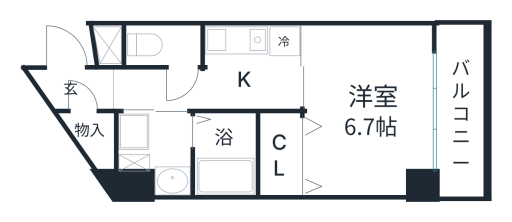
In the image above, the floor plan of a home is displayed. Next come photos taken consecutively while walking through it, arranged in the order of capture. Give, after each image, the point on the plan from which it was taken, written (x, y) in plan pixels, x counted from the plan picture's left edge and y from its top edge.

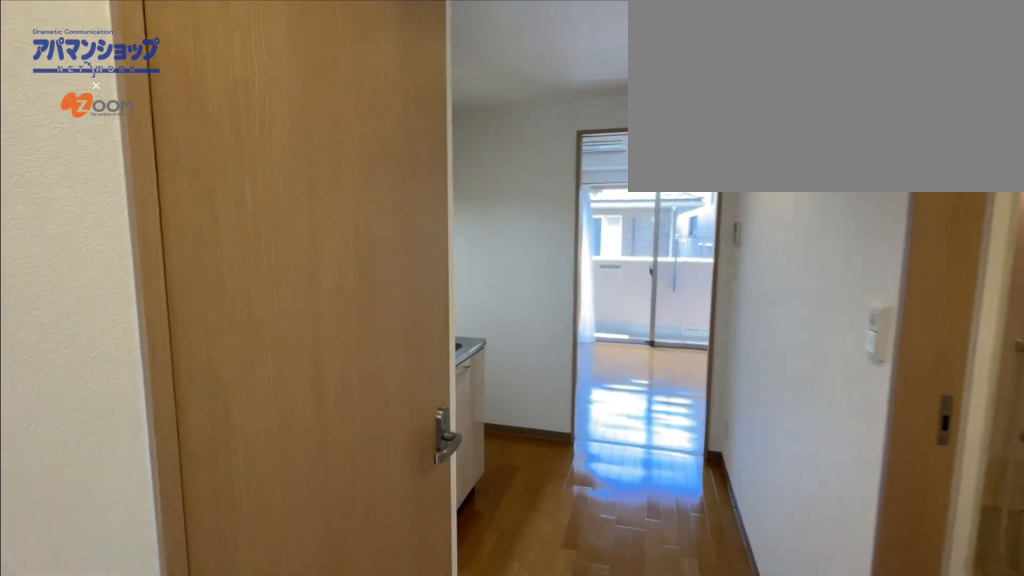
(80, 70)
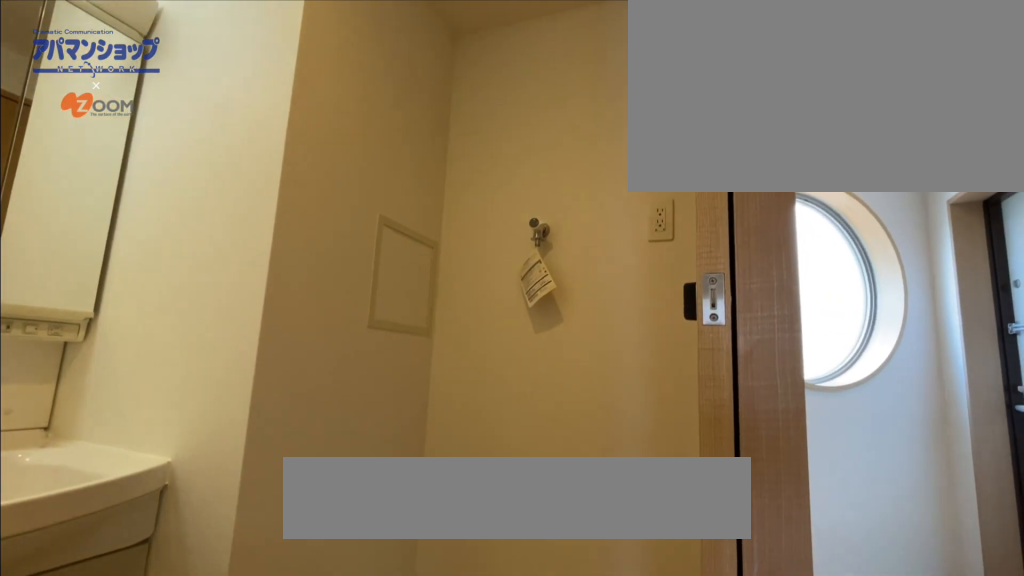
(171, 89)
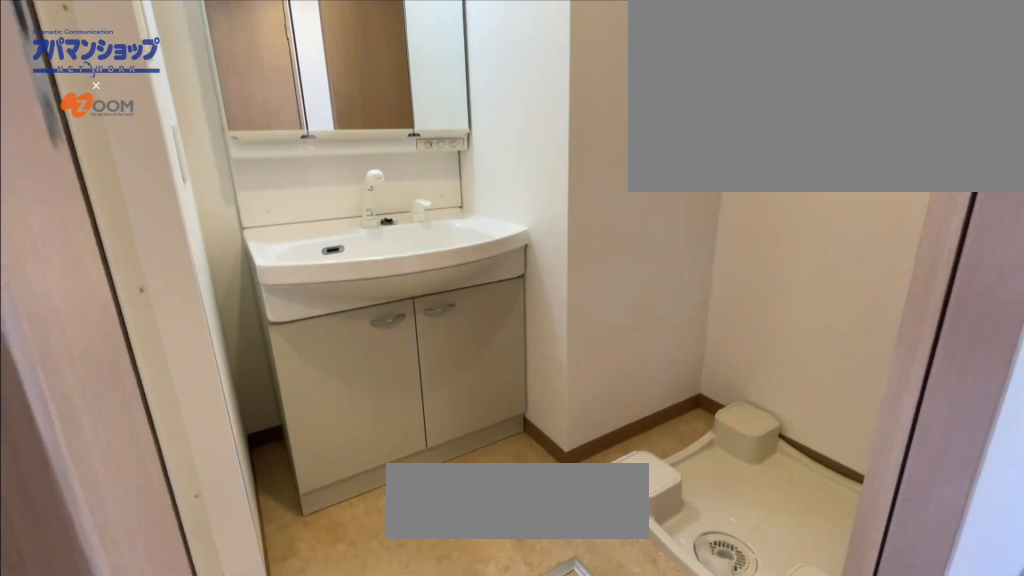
(171, 89)
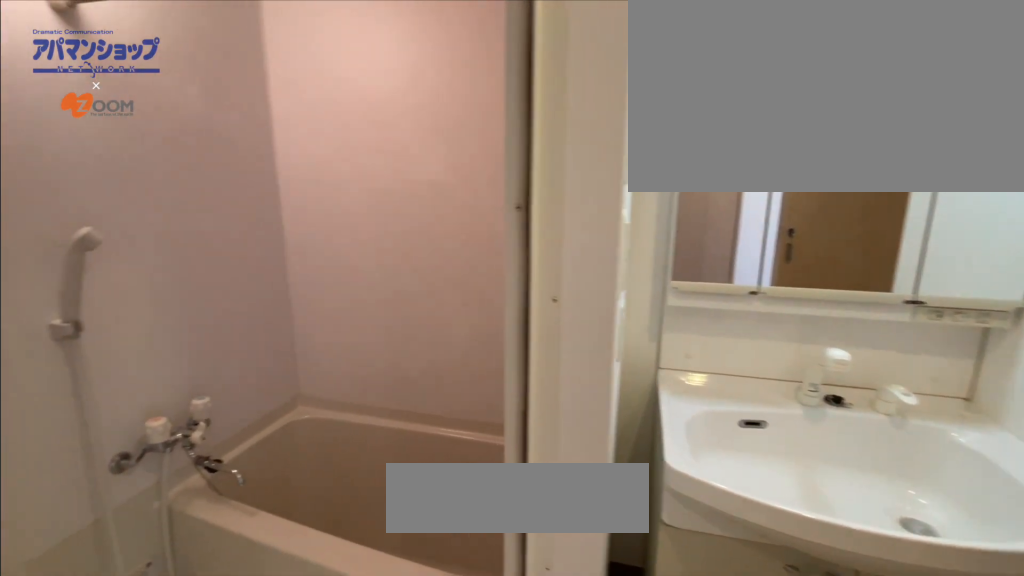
(176, 108)
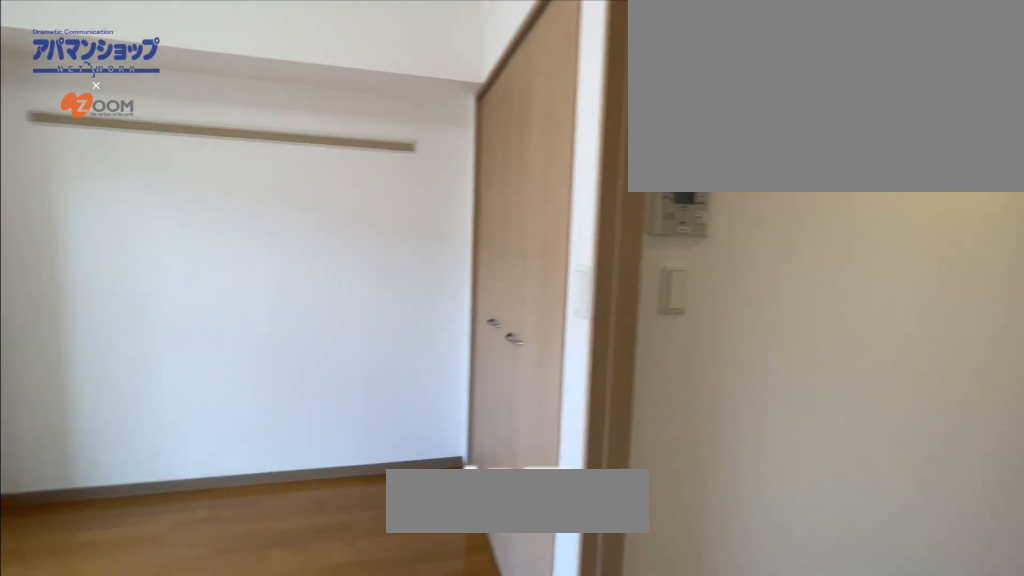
(319, 92)
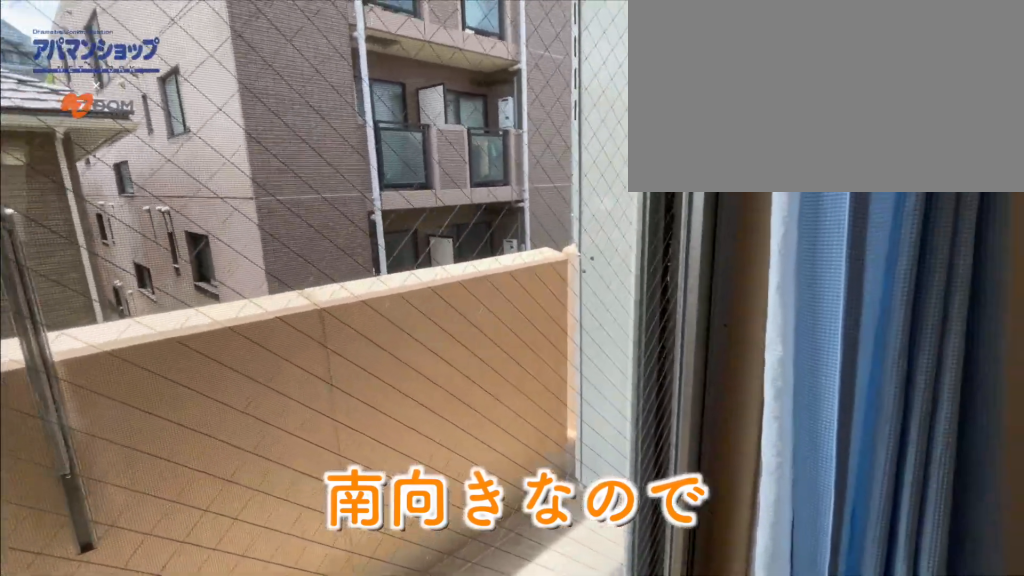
(421, 121)
